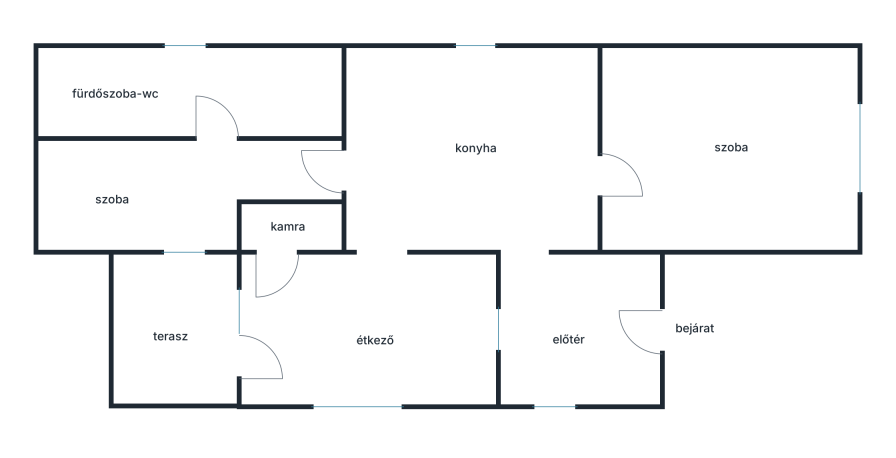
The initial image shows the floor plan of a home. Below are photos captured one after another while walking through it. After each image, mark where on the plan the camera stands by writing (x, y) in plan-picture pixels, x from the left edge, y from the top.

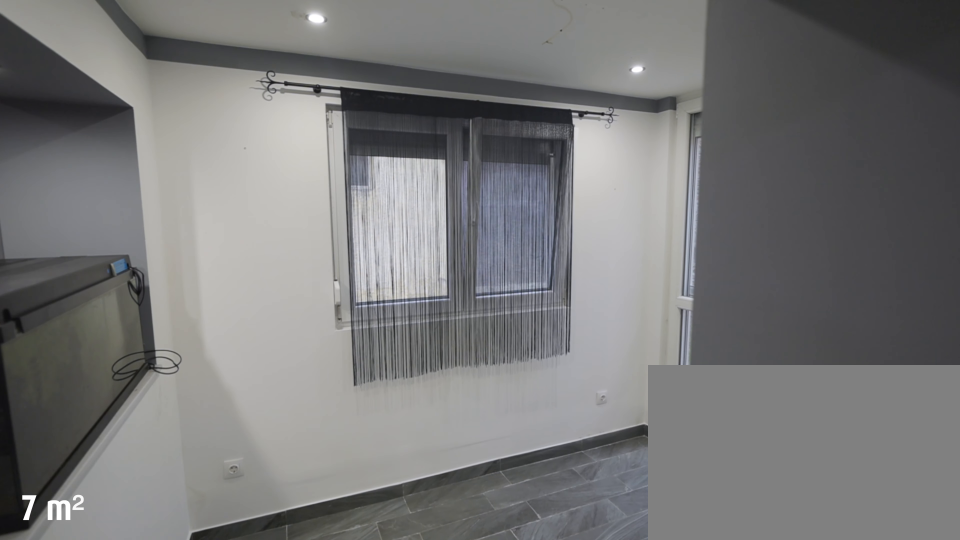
(381, 258)
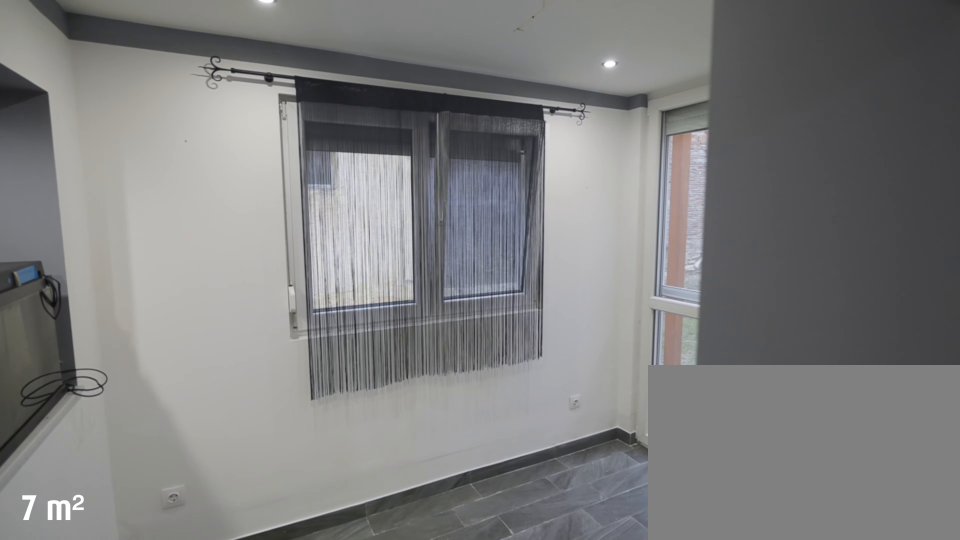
(381, 267)
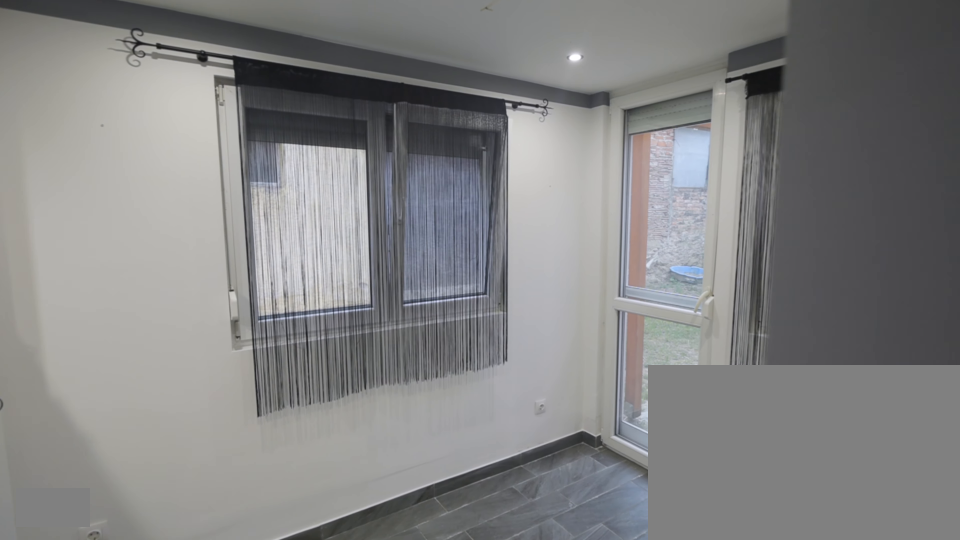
(381, 278)
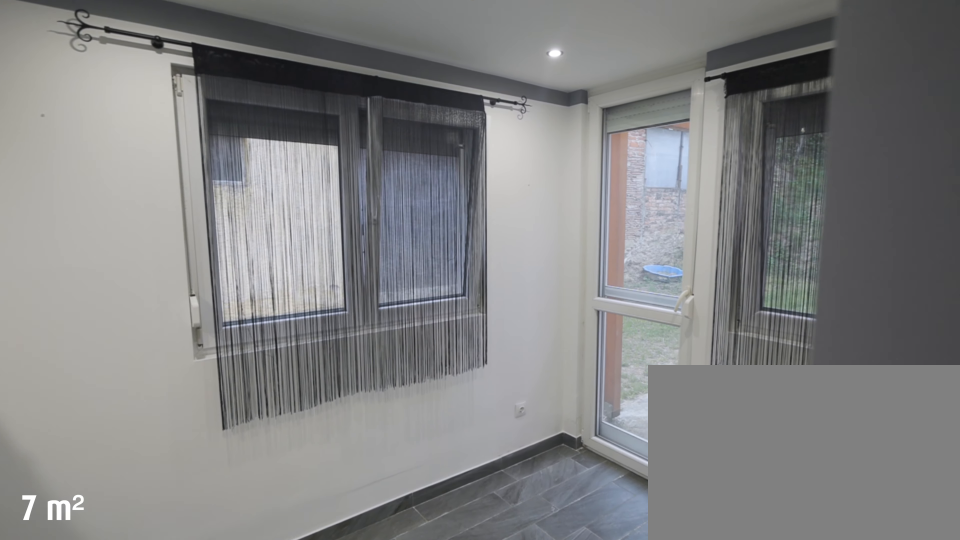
(381, 285)
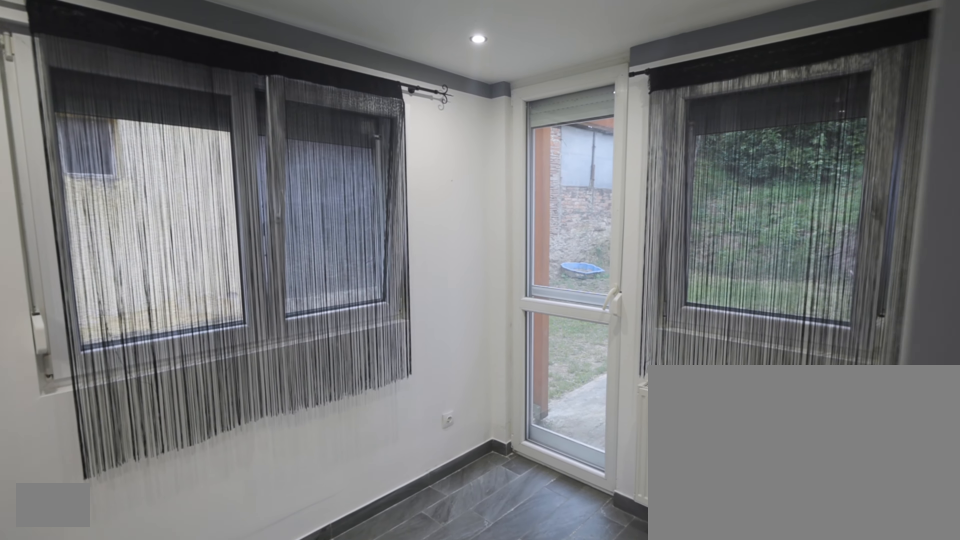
(381, 305)
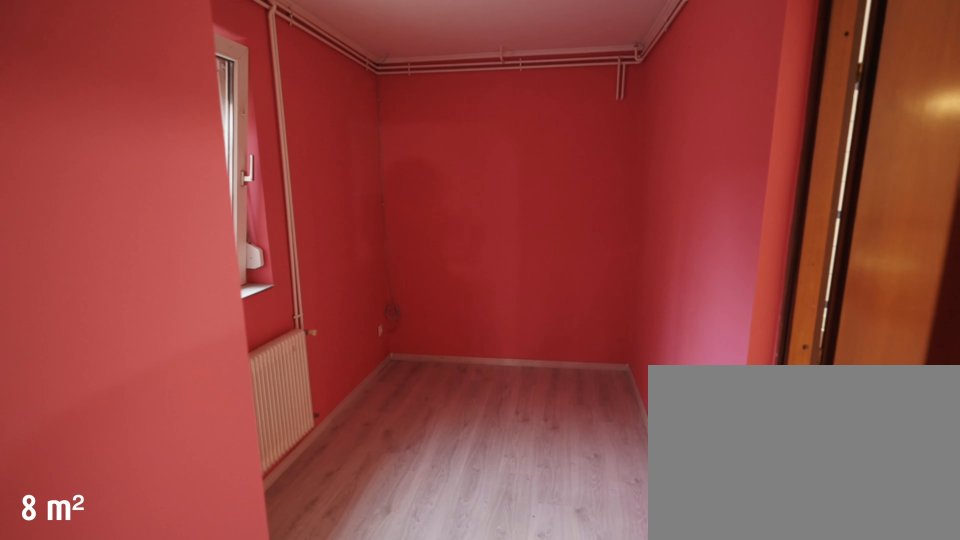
(311, 169)
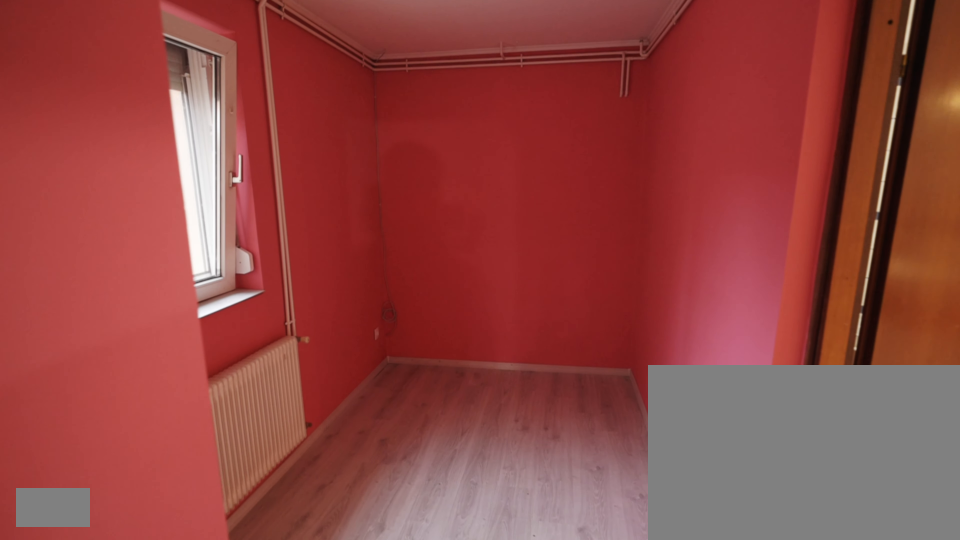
(289, 169)
